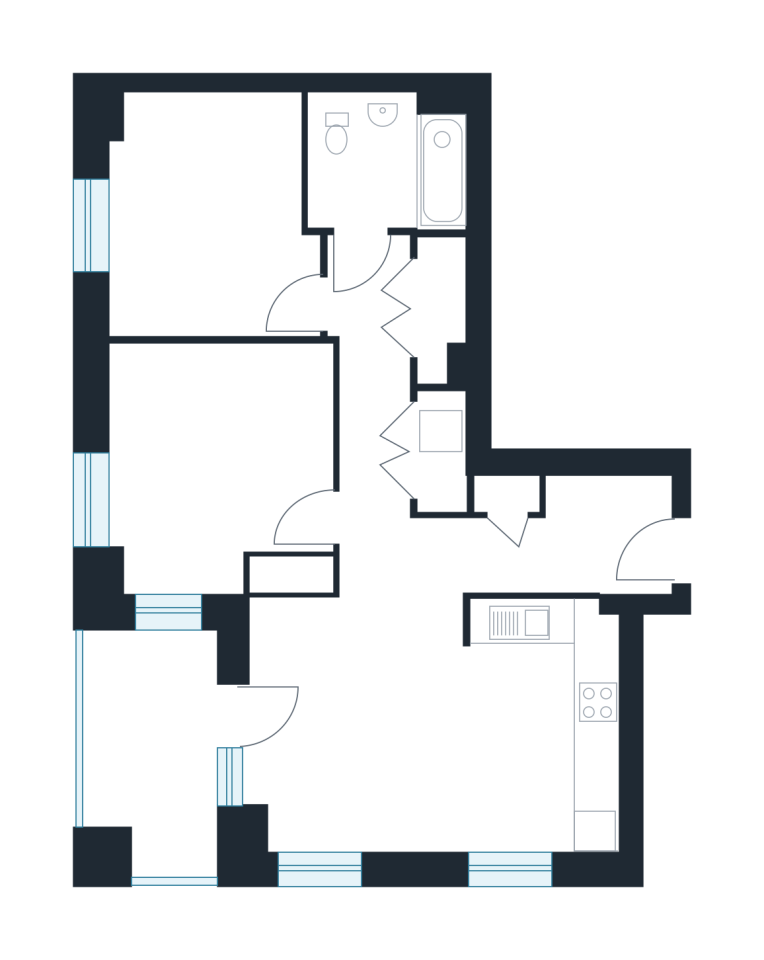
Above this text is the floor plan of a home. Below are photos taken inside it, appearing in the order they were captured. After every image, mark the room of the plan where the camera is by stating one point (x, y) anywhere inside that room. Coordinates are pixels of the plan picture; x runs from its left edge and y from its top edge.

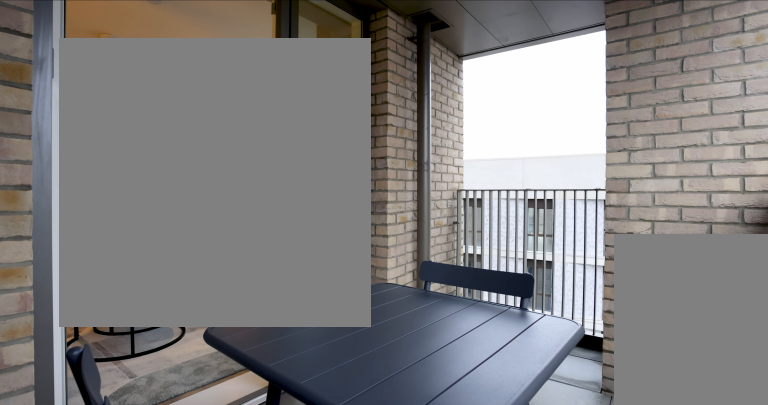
(155, 745)
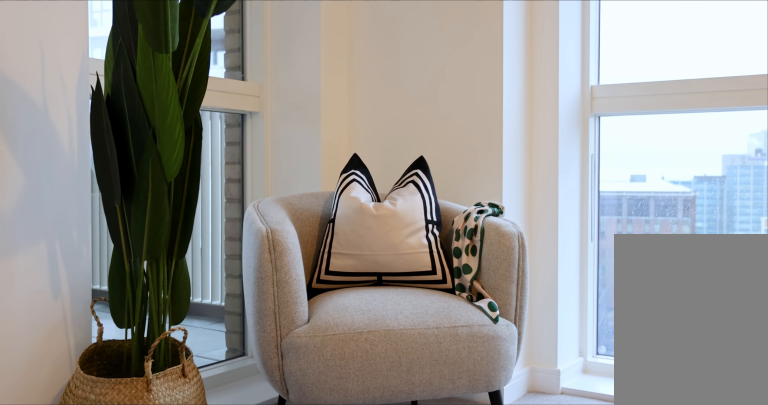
(221, 466)
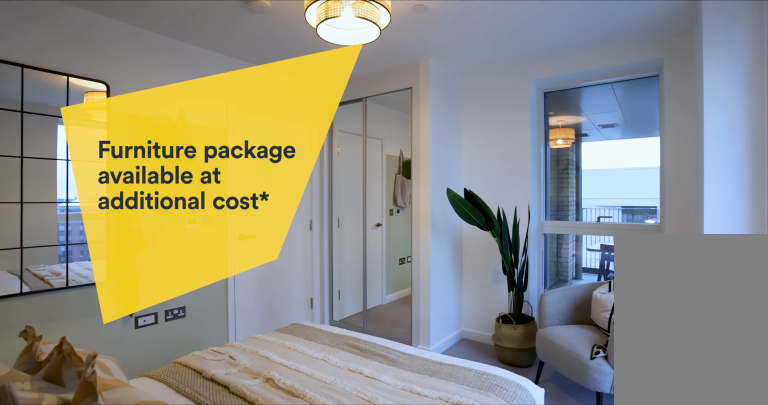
(222, 466)
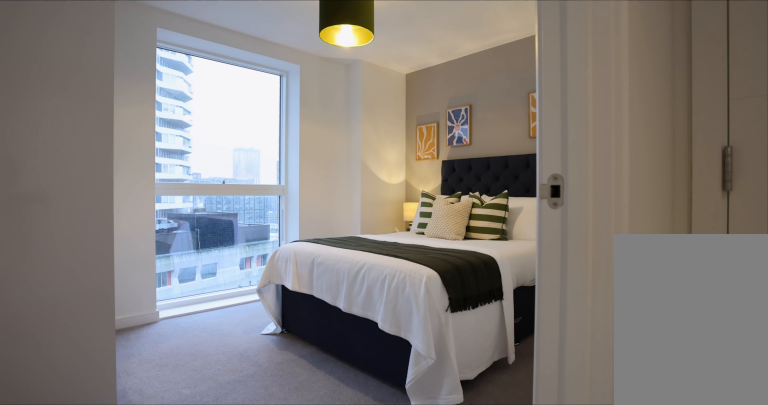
(211, 220)
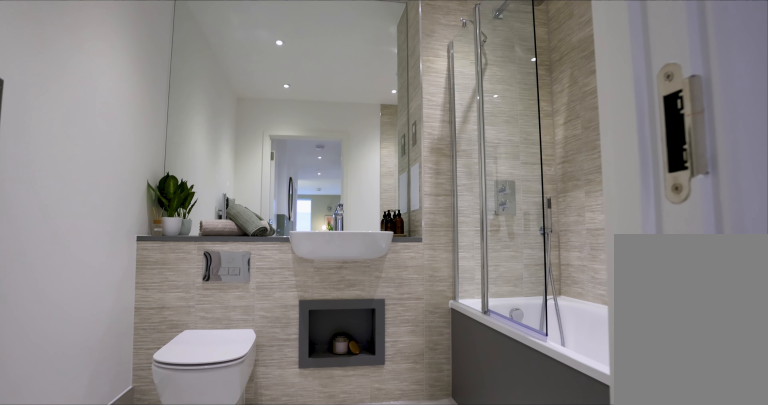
(383, 165)
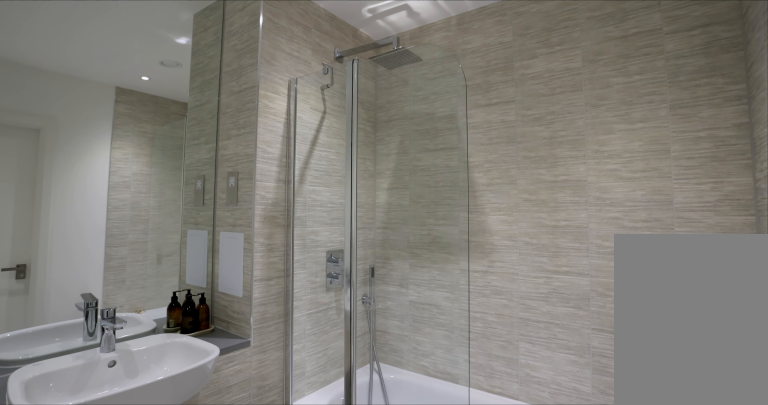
(383, 164)
